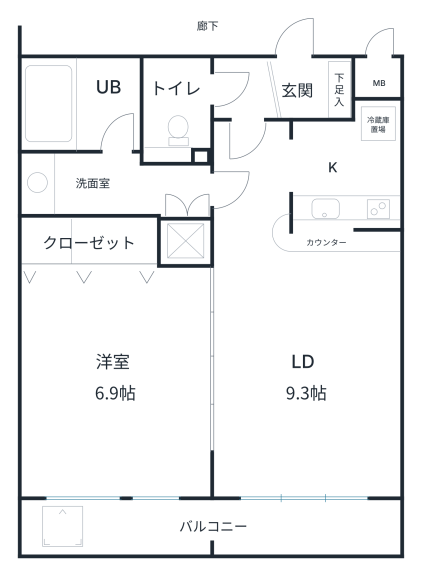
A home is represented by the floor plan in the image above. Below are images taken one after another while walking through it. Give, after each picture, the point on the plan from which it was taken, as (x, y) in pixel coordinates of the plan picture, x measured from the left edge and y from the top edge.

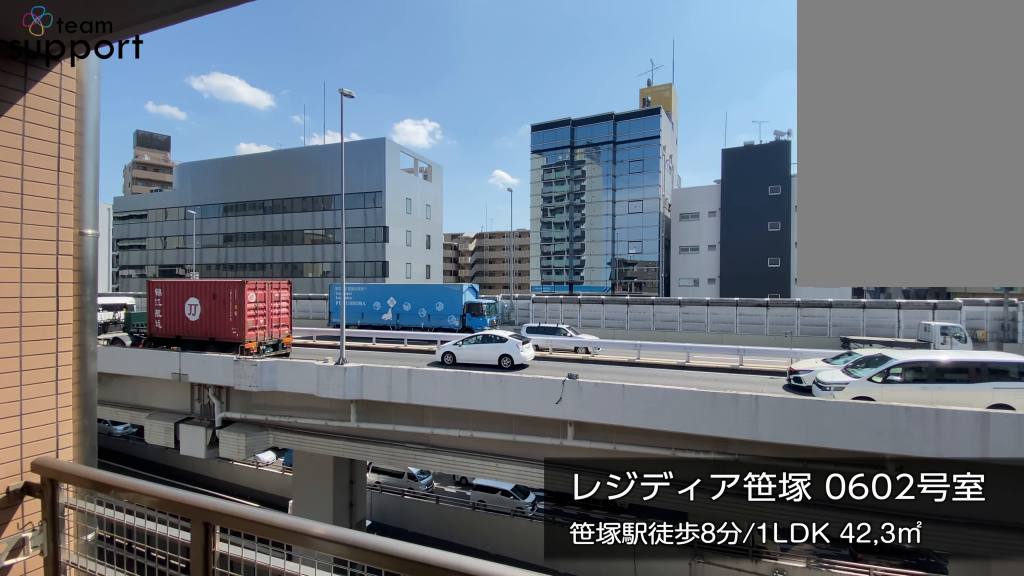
(275, 516)
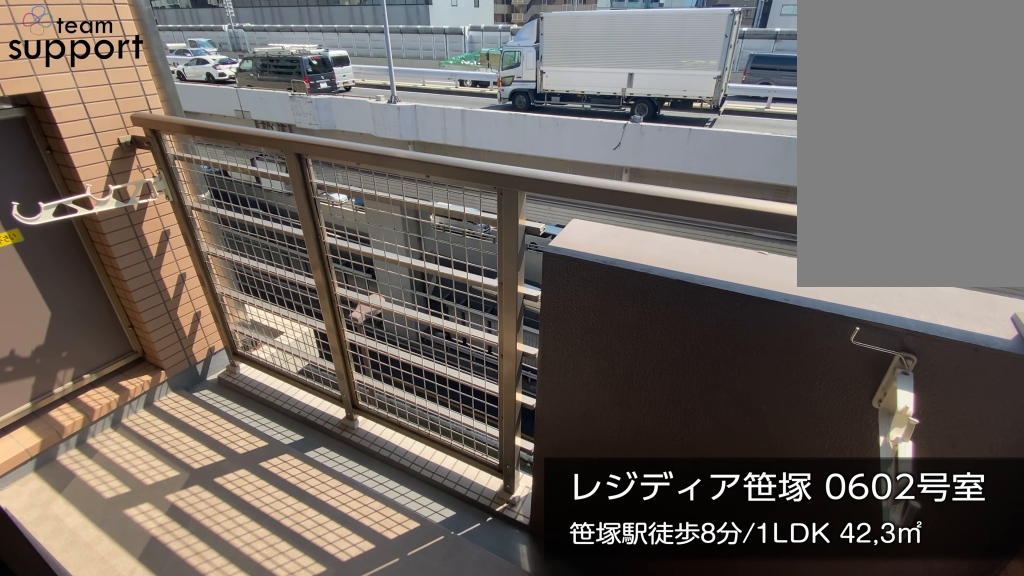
(275, 517)
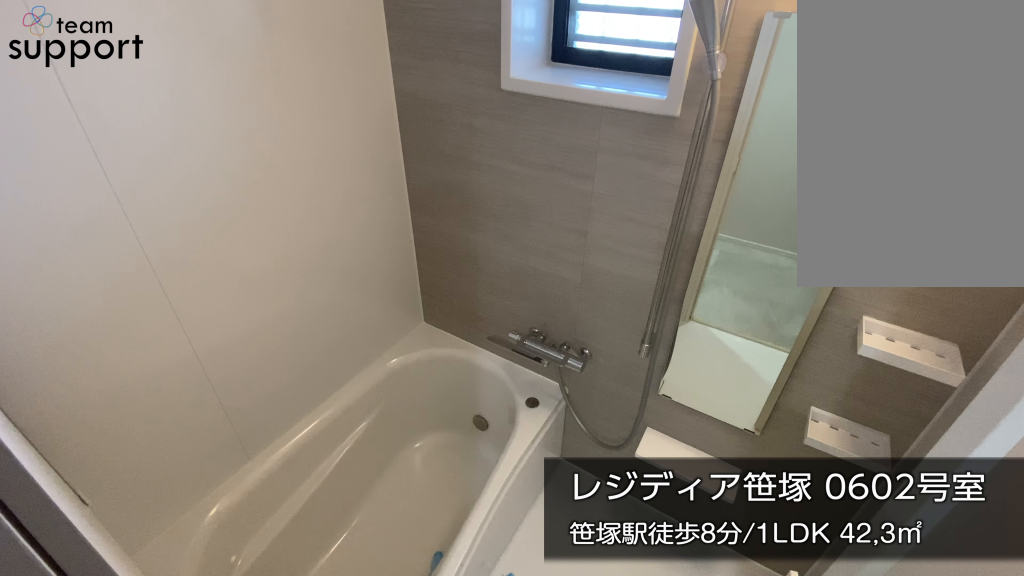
(111, 126)
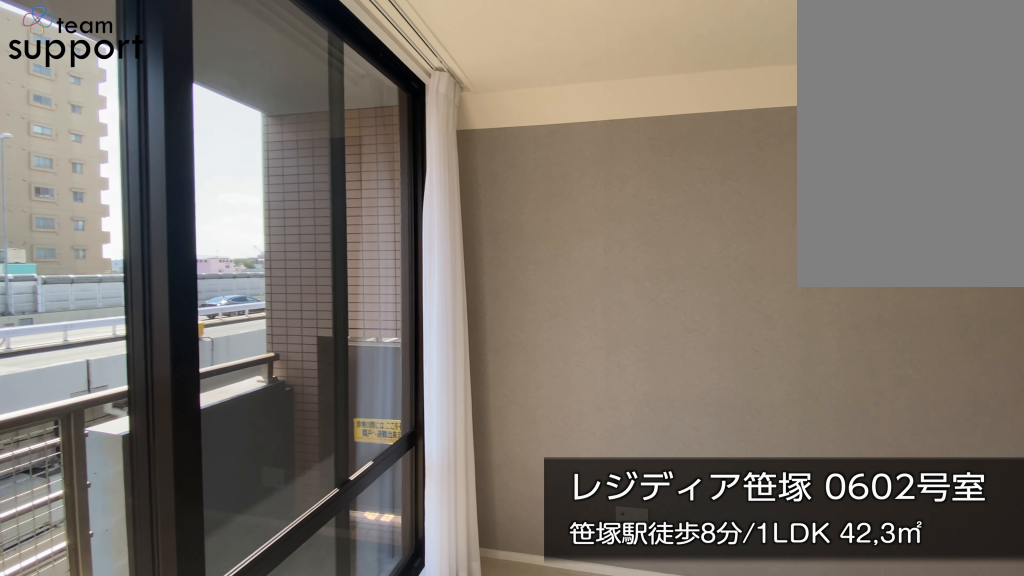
(177, 463)
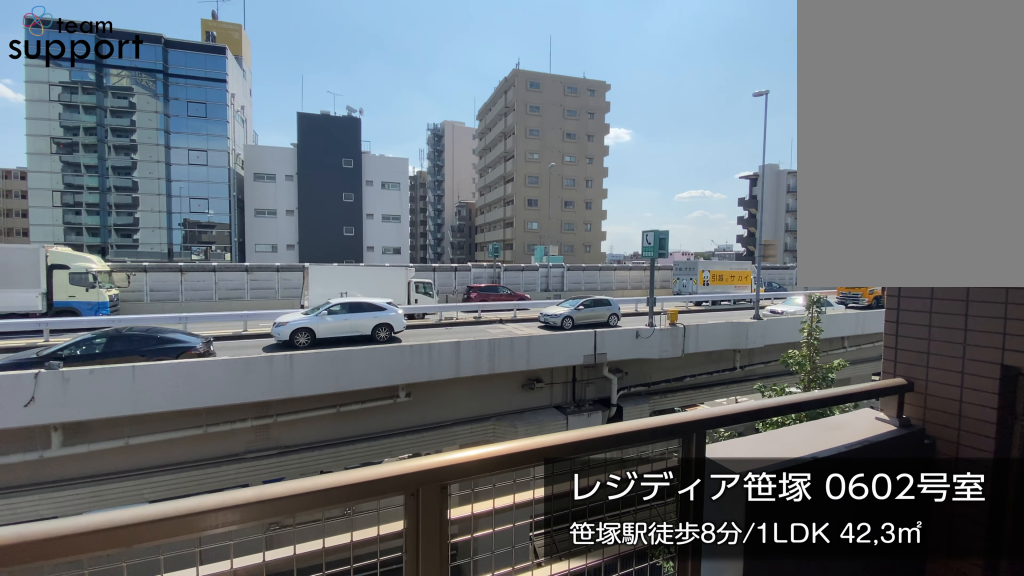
(154, 512)
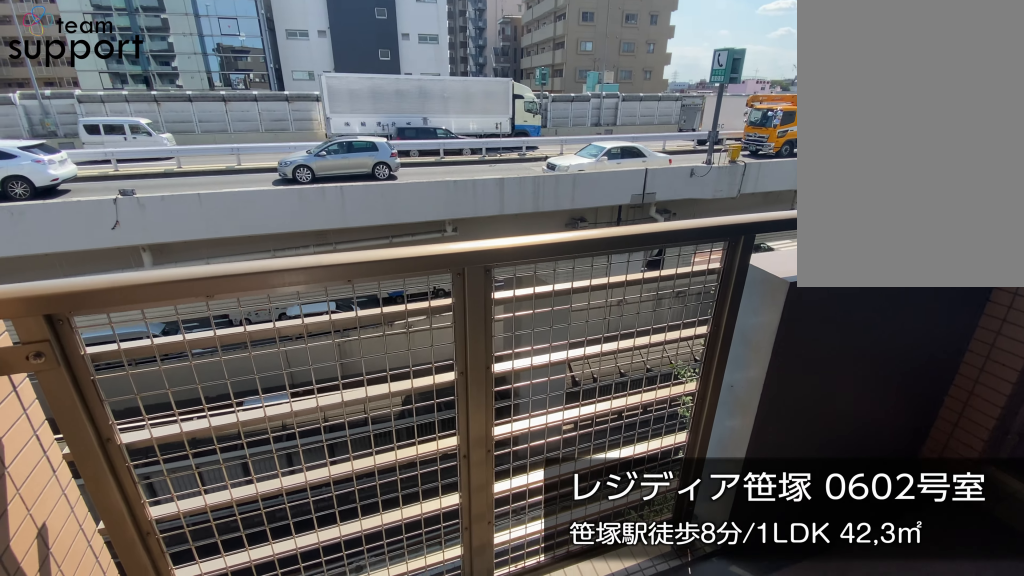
(154, 512)
